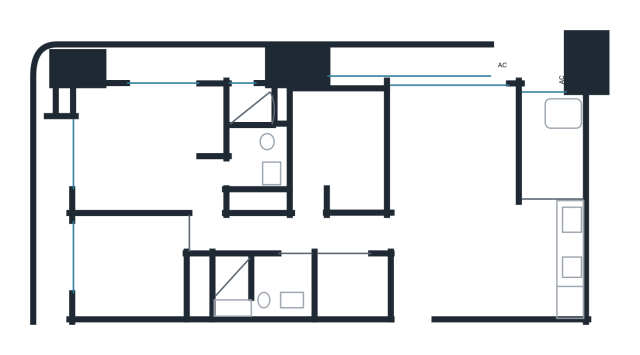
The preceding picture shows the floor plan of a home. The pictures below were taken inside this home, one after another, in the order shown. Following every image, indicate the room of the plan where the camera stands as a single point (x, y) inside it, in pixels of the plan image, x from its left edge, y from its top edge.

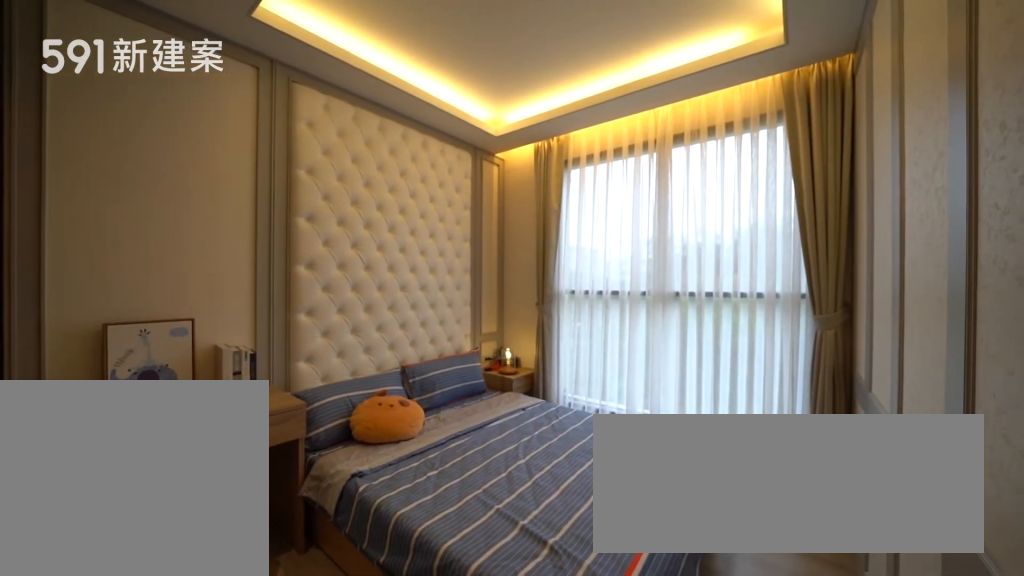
(136, 268)
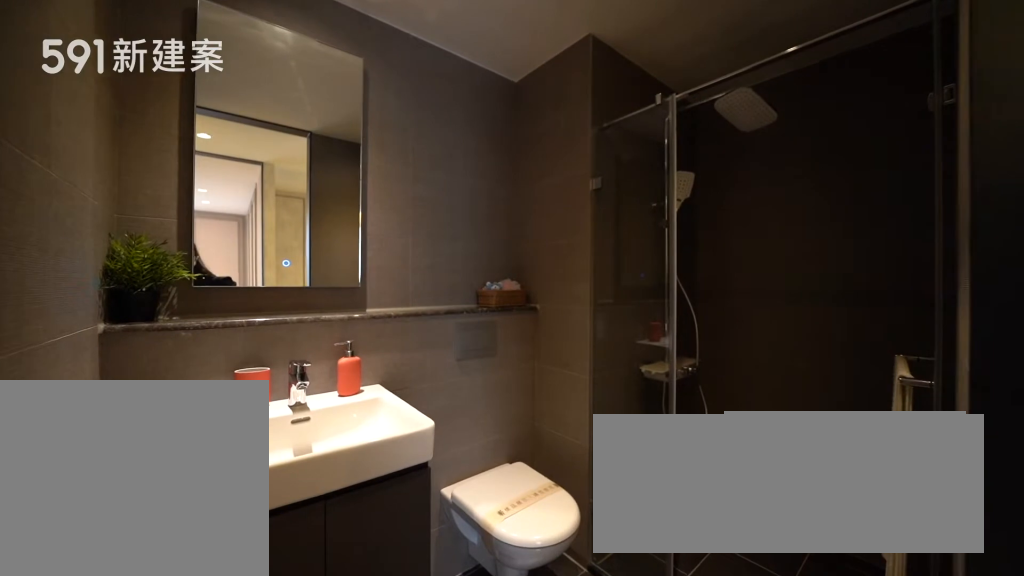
(258, 287)
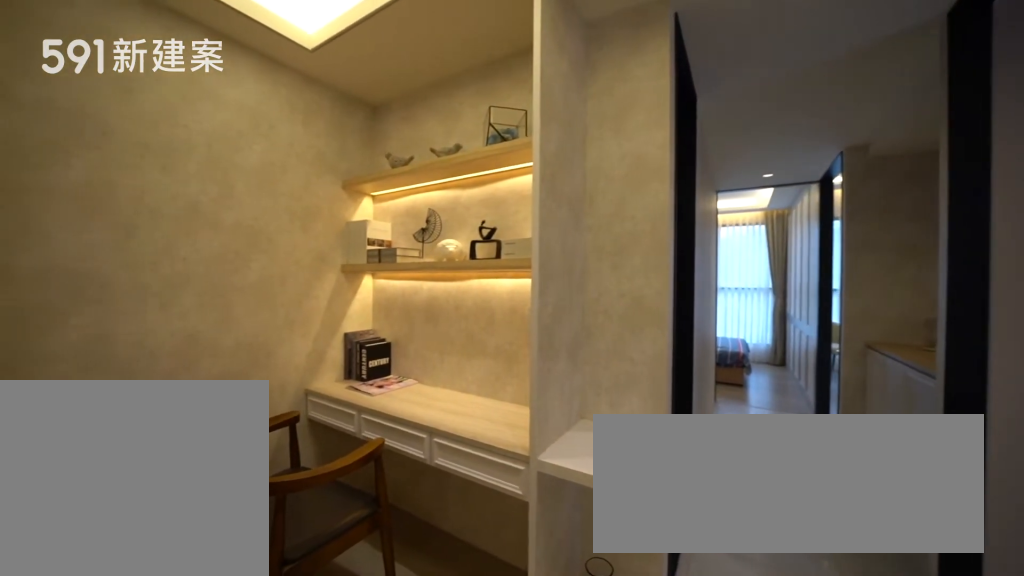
(356, 285)
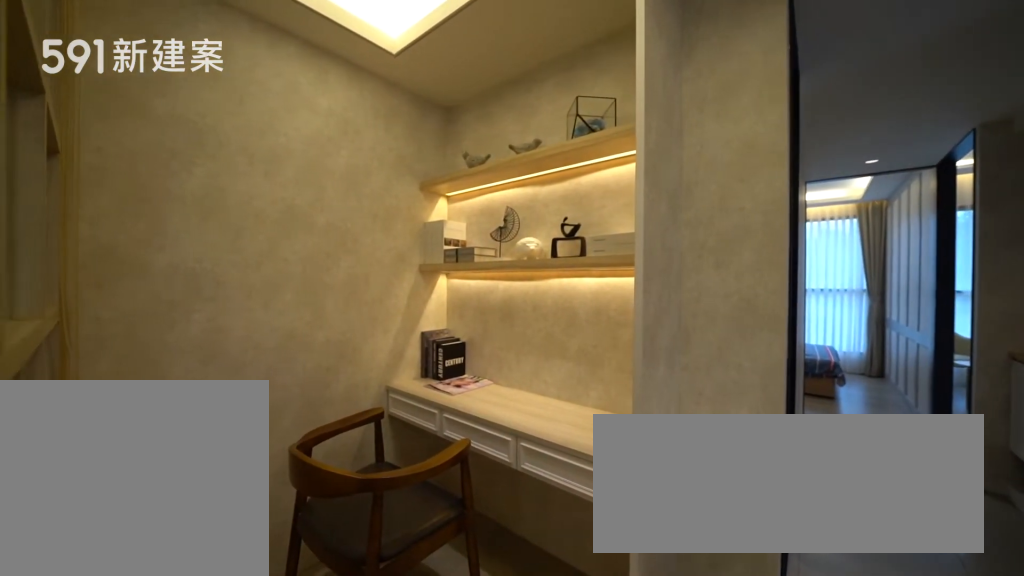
(356, 285)
